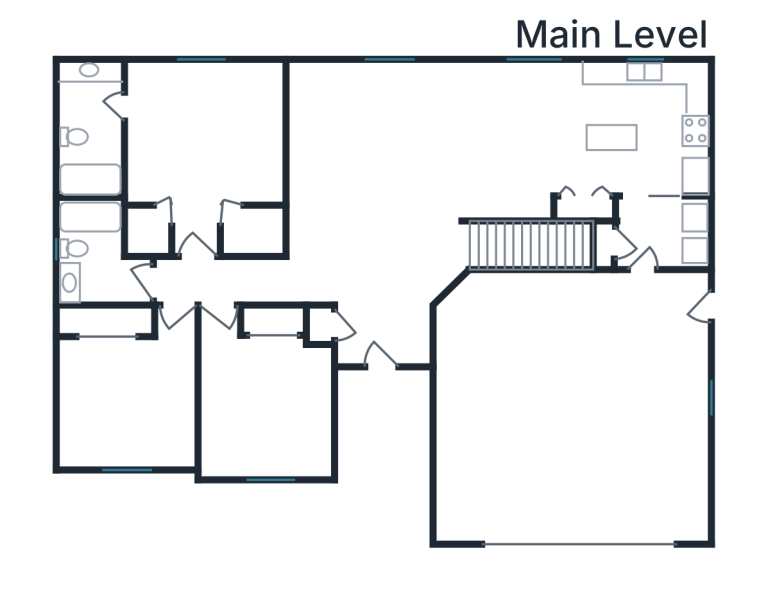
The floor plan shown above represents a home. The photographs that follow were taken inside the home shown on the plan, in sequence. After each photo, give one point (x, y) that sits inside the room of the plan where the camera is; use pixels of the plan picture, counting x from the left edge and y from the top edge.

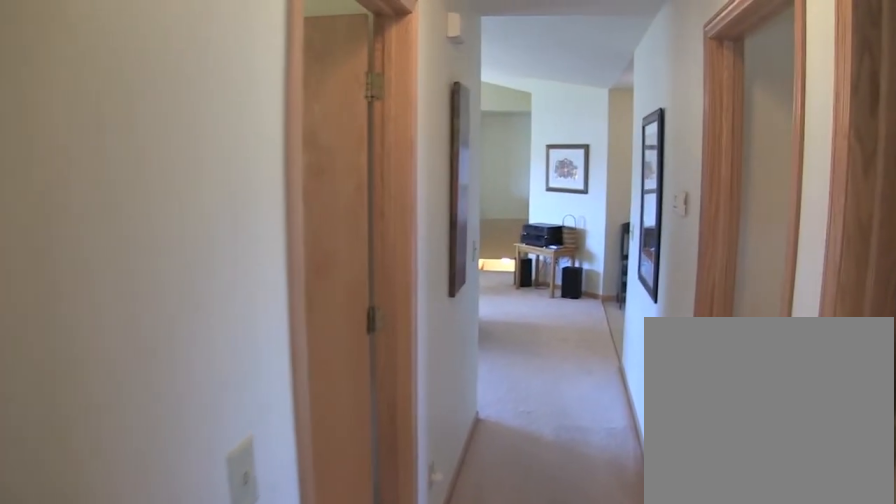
(221, 281)
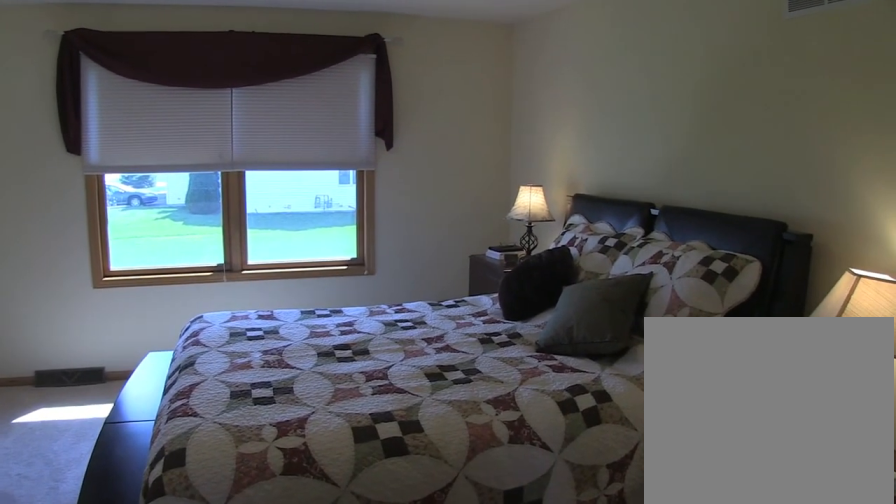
(204, 143)
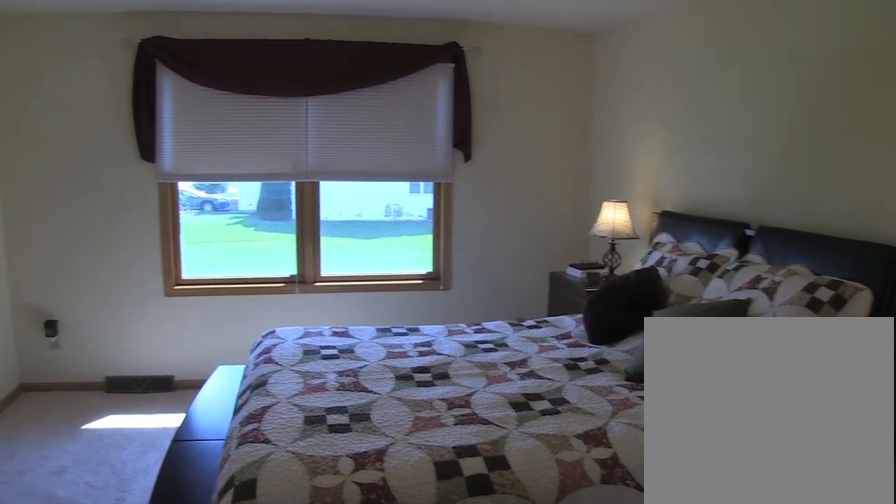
(204, 143)
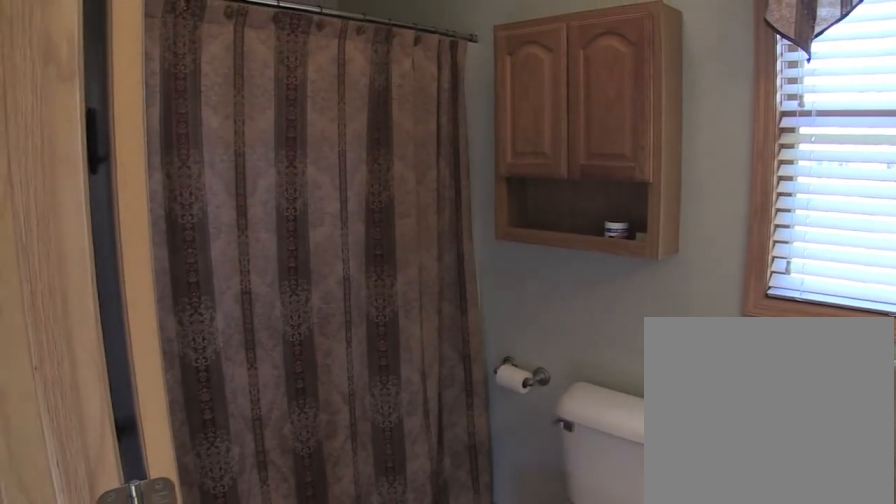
(93, 131)
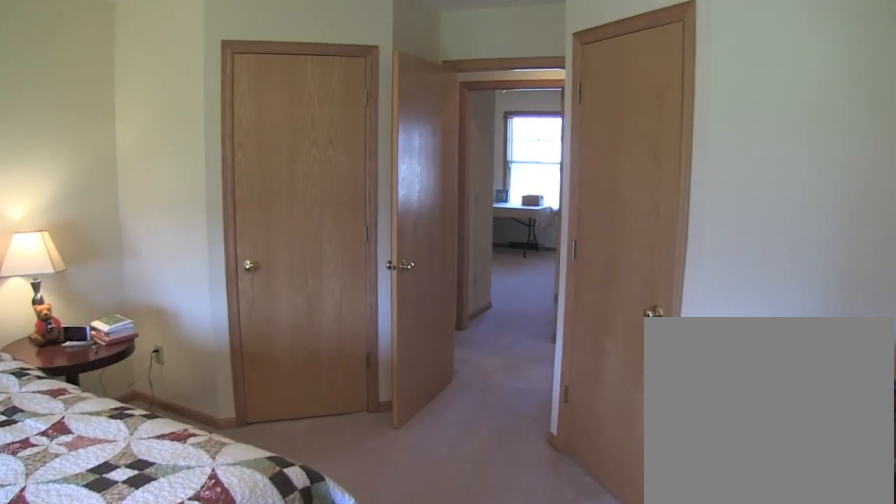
(204, 143)
